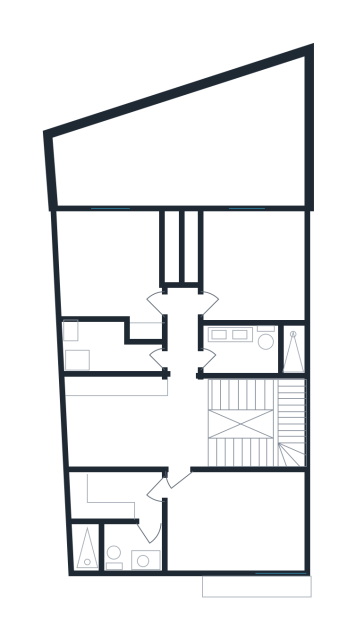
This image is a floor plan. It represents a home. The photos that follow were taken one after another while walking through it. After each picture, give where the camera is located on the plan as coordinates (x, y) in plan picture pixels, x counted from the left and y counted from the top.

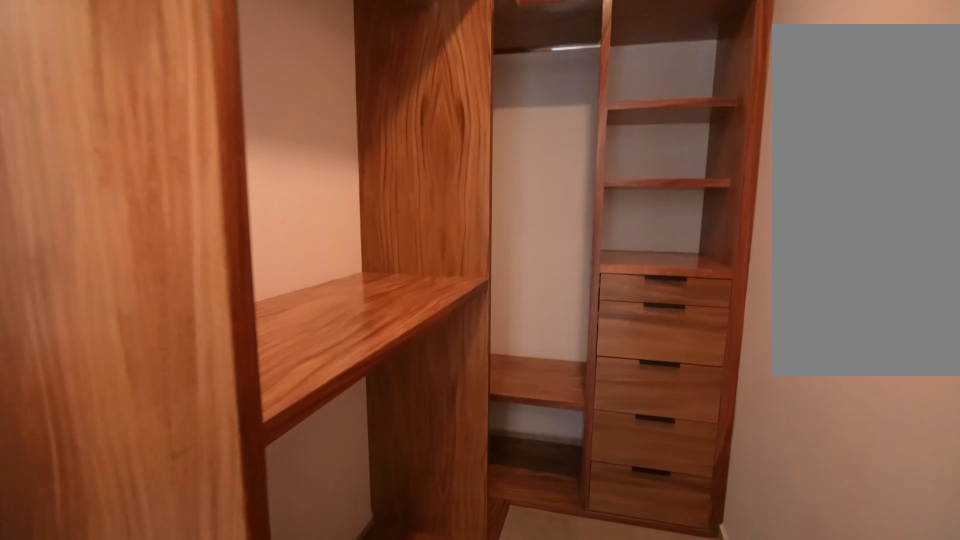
(132, 496)
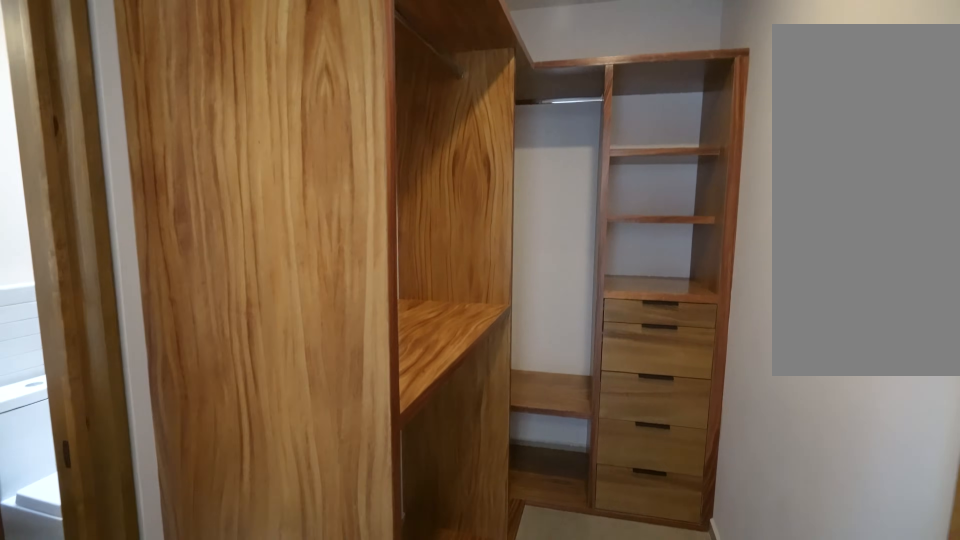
(133, 492)
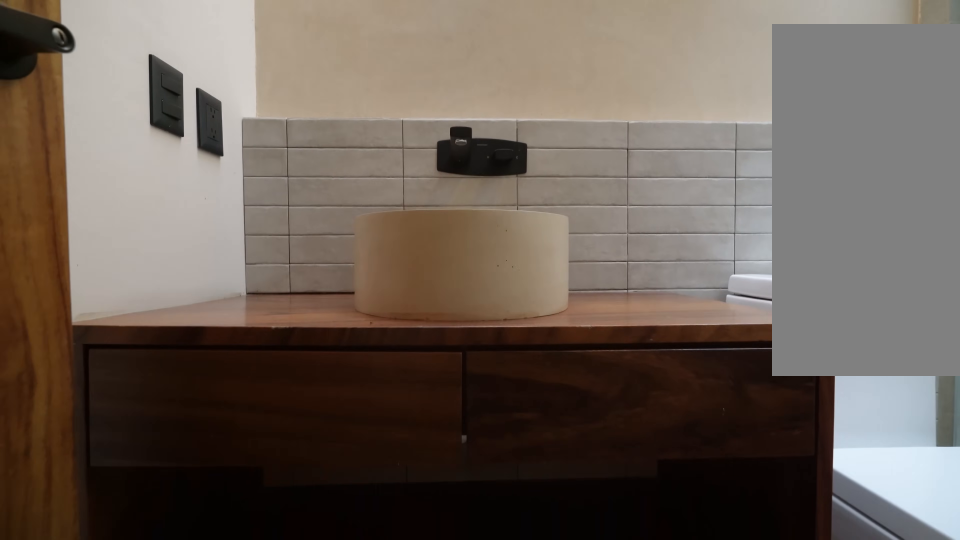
(148, 537)
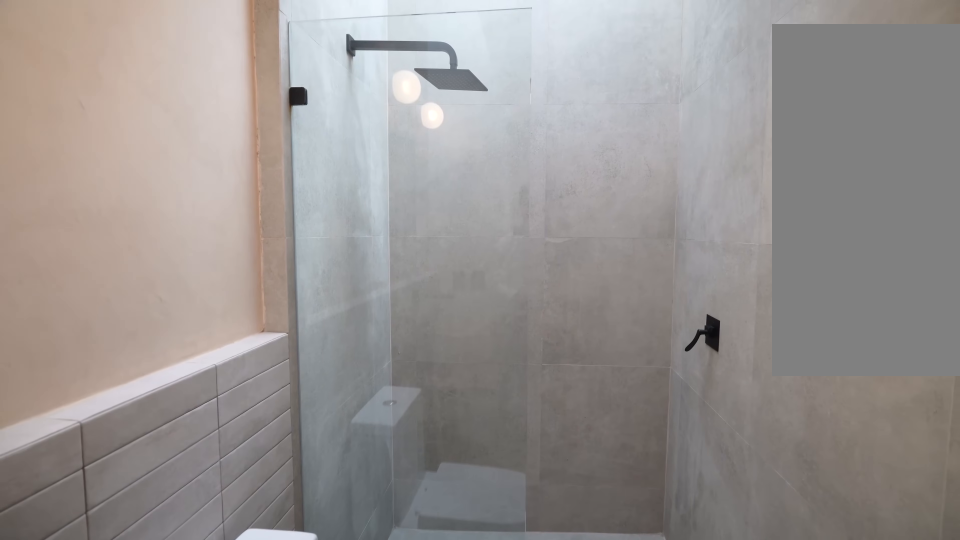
(137, 531)
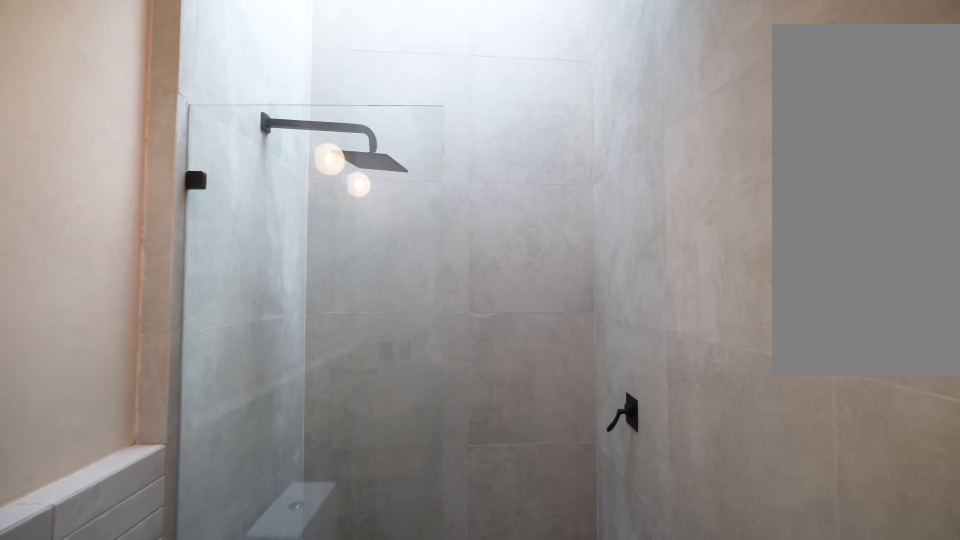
(137, 531)
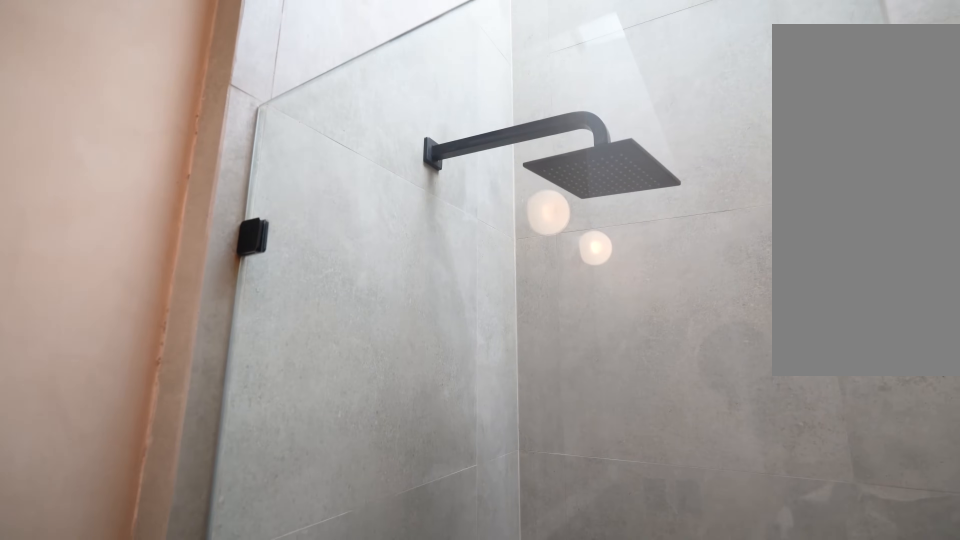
(100, 546)
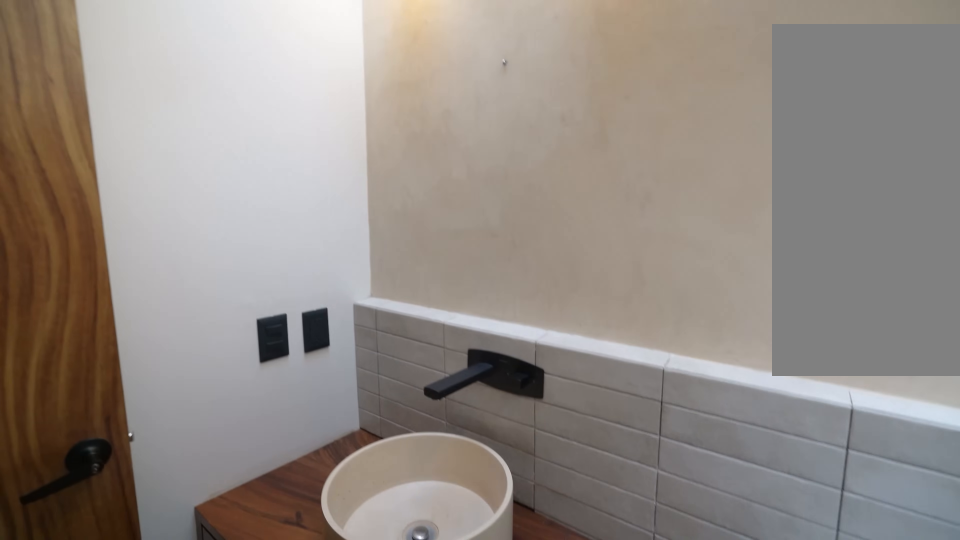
(125, 543)
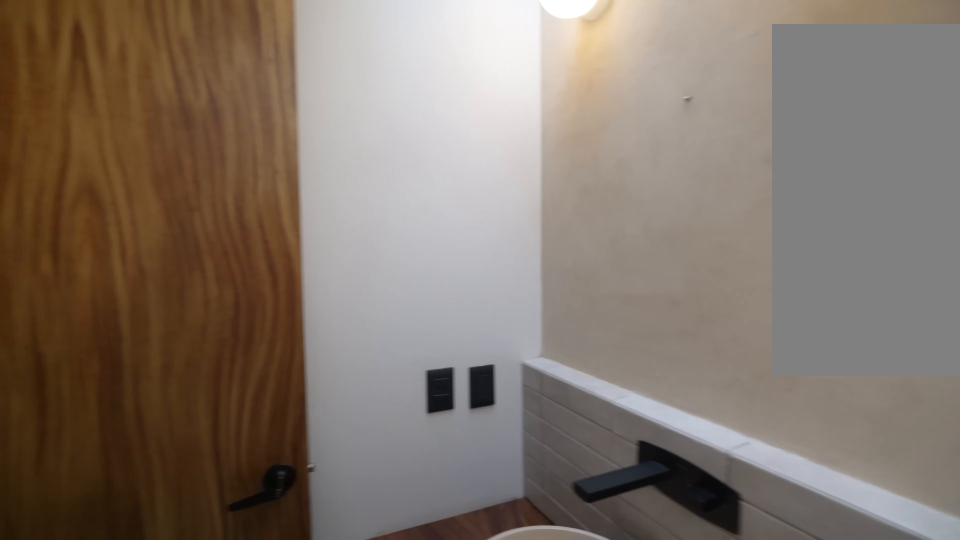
(132, 539)
